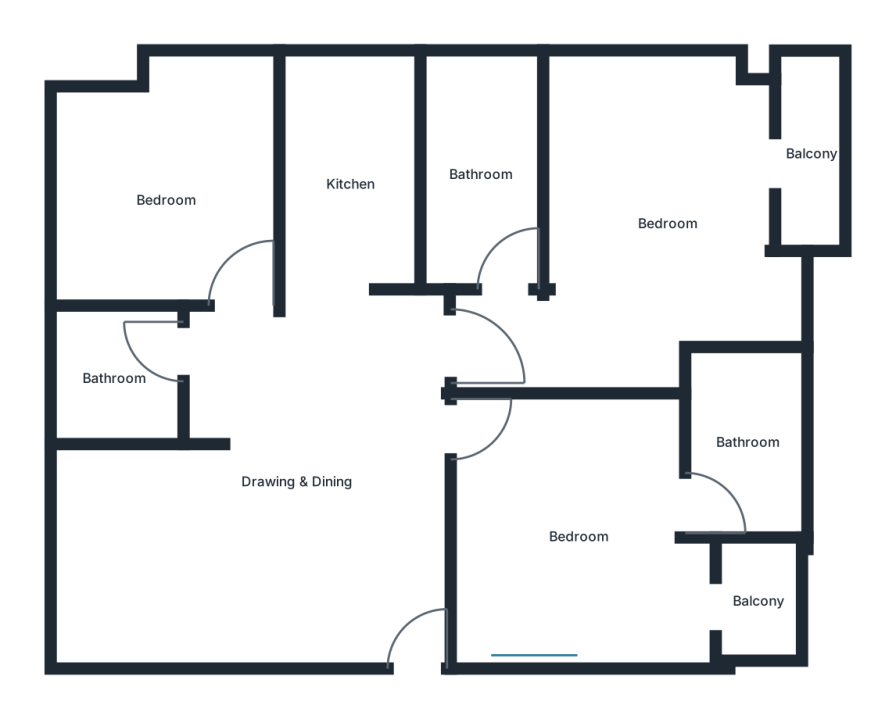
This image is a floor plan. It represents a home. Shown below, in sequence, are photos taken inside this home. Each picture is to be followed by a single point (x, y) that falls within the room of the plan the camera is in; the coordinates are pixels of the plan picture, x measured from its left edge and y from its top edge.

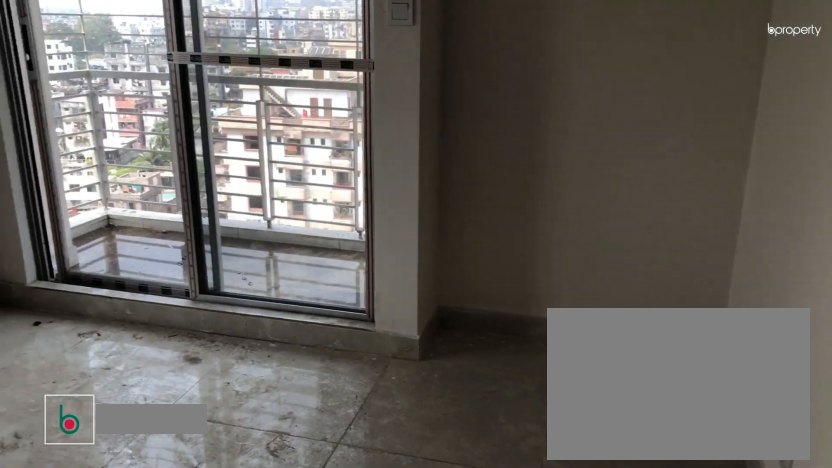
(667, 224)
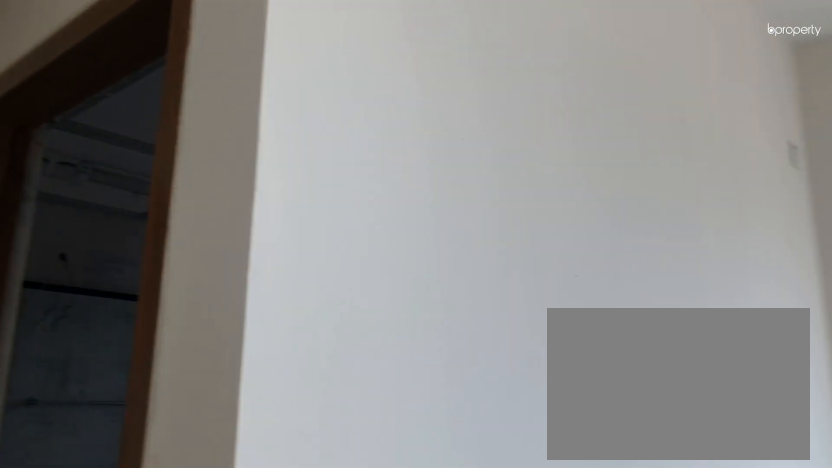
(667, 224)
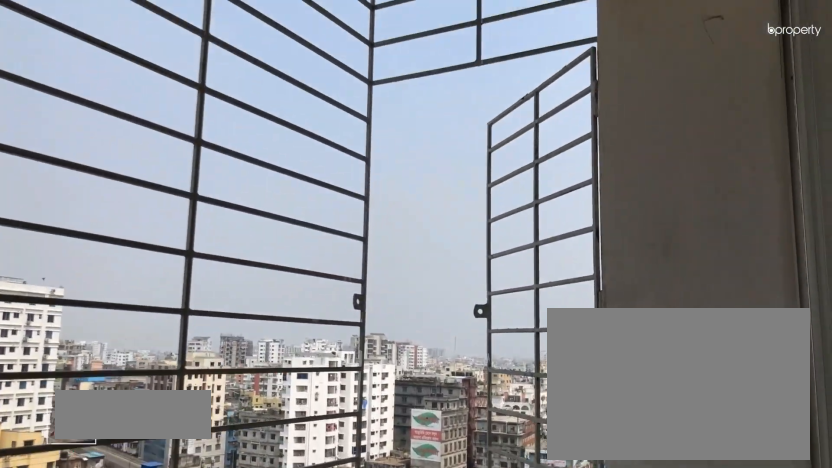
(815, 151)
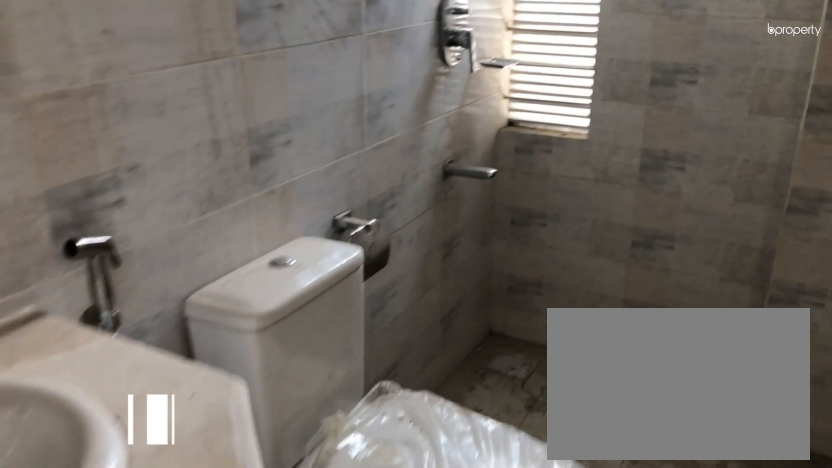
(480, 172)
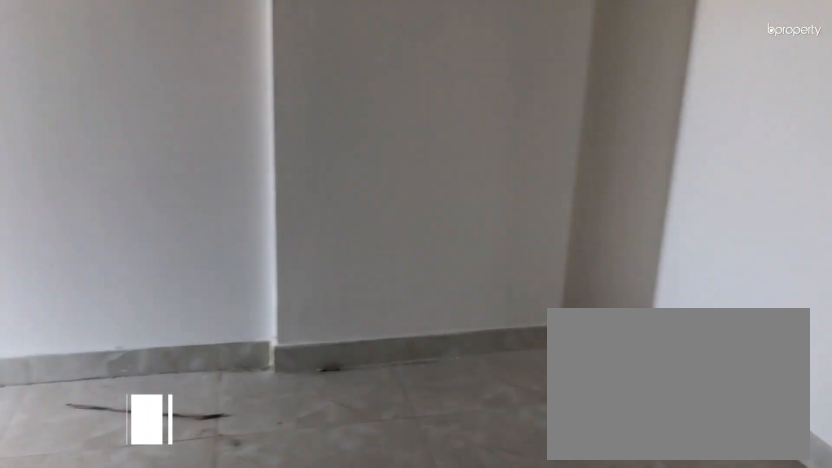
(581, 537)
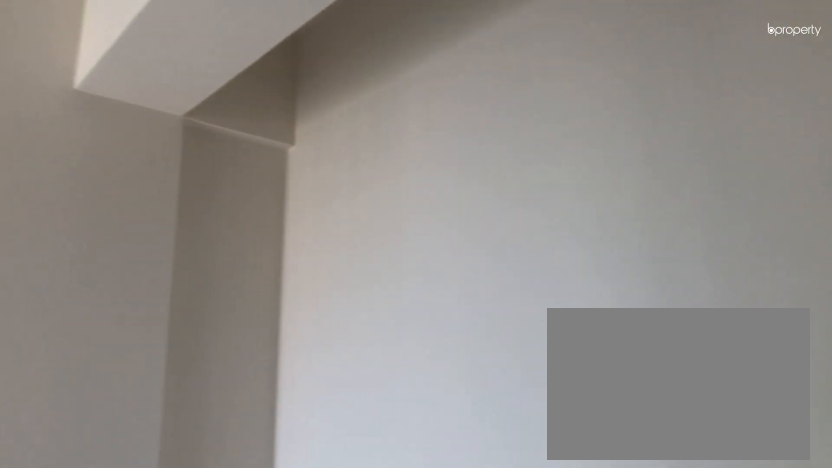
(581, 537)
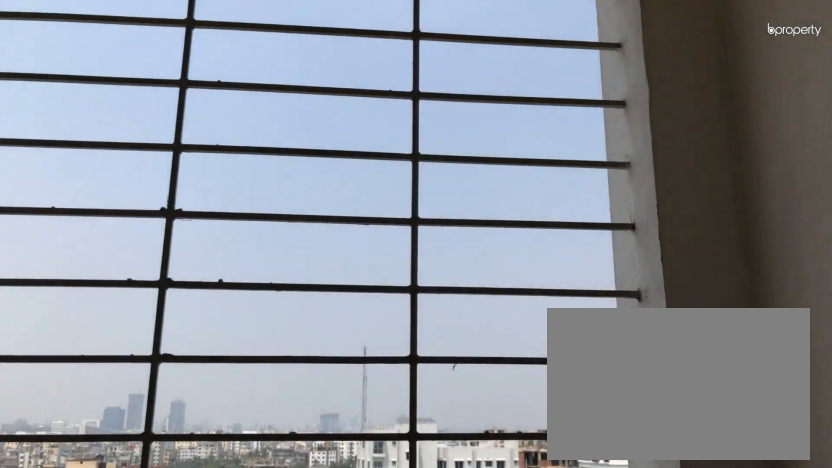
(764, 601)
